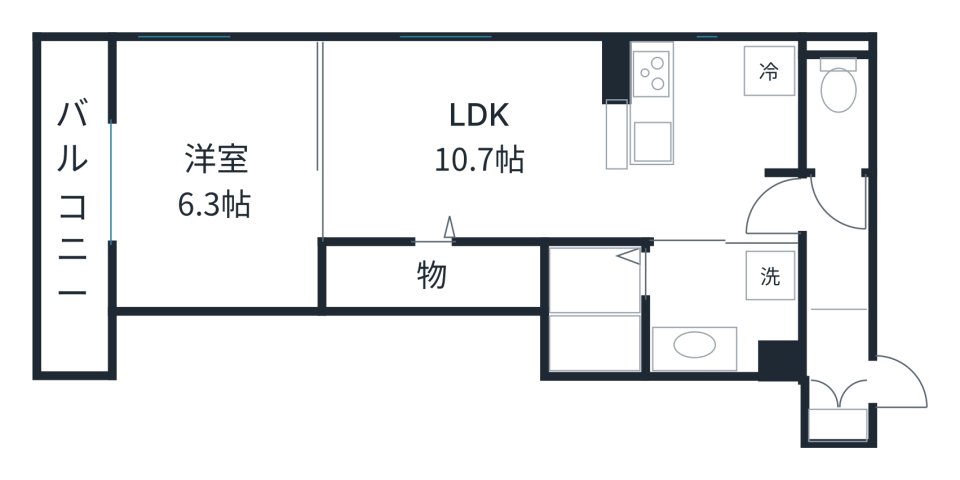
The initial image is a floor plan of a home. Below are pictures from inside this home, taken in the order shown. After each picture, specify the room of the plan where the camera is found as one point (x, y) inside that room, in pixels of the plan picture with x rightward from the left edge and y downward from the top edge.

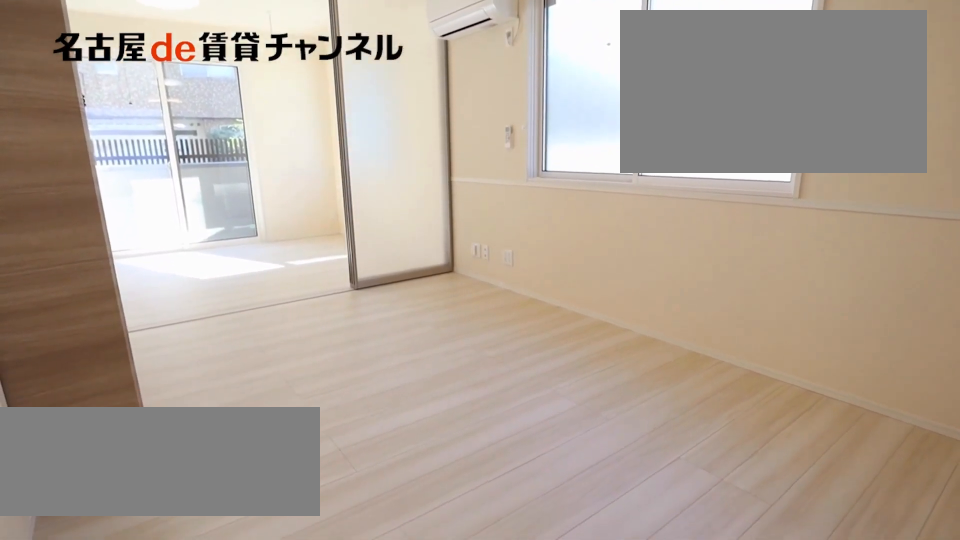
(463, 143)
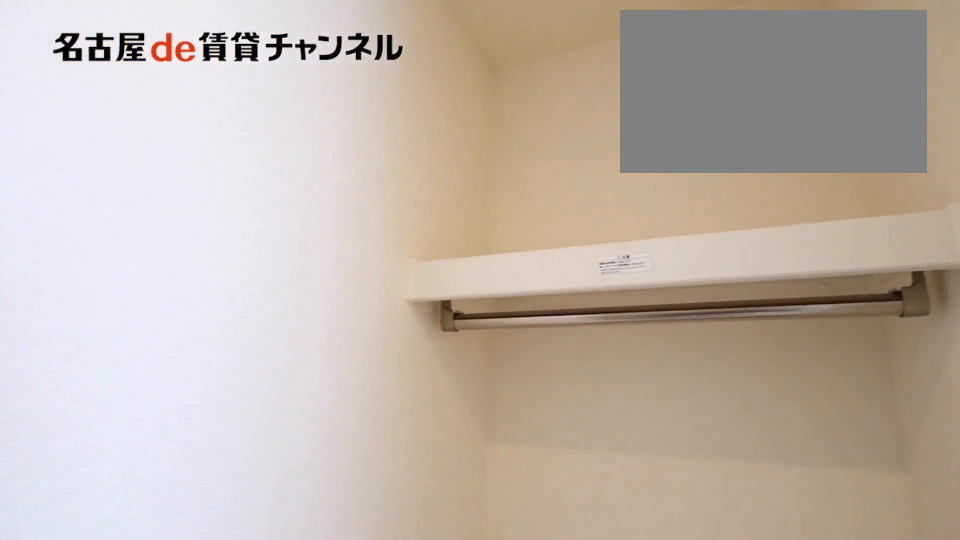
(433, 279)
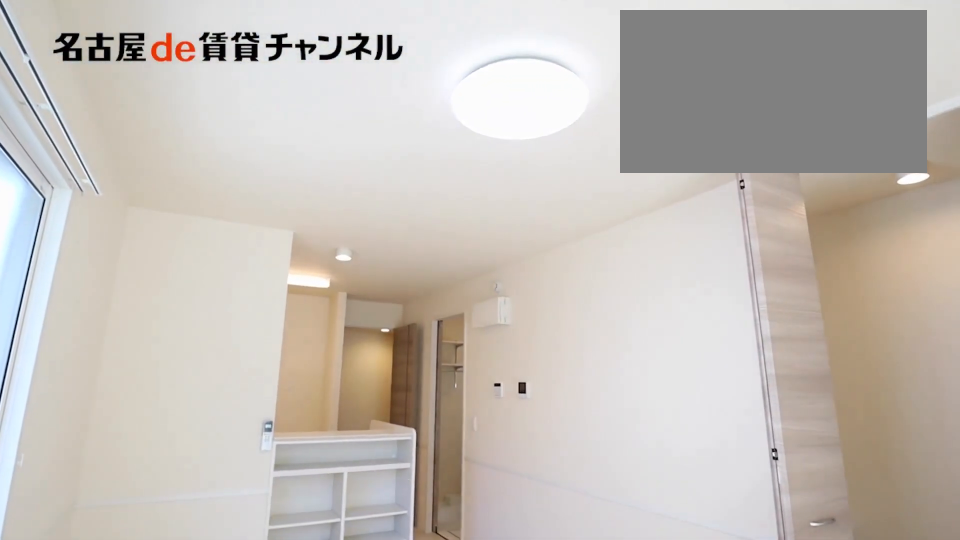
(465, 140)
